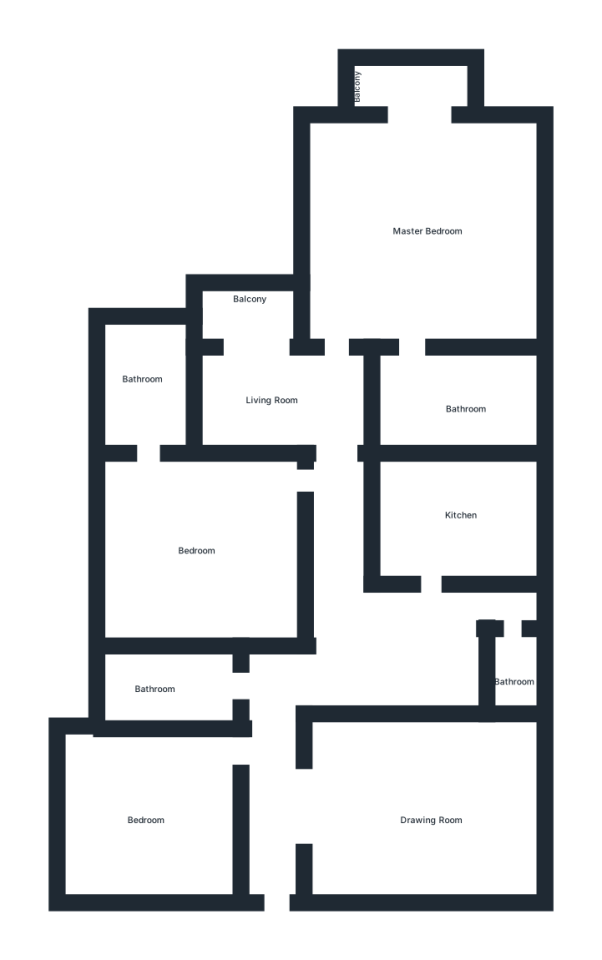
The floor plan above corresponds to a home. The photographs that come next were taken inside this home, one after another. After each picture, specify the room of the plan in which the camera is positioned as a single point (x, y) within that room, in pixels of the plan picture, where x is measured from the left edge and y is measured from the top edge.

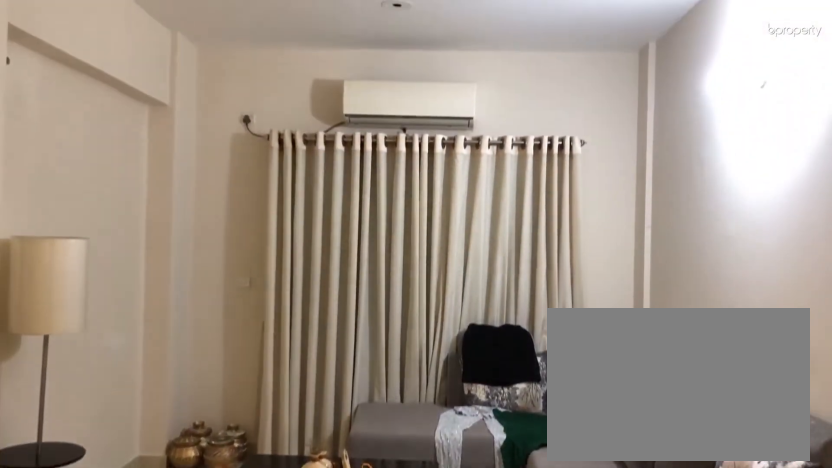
(415, 807)
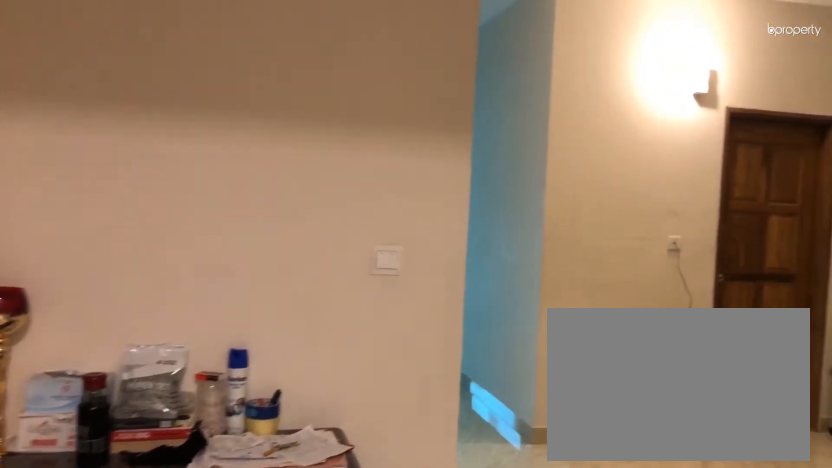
(362, 680)
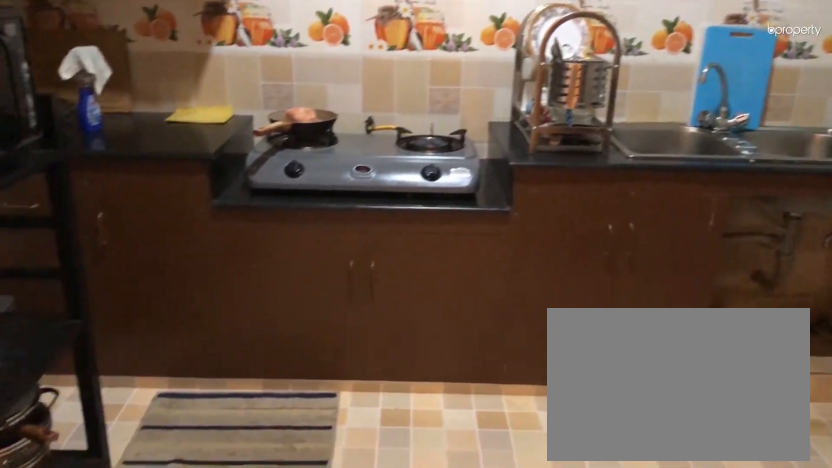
(448, 511)
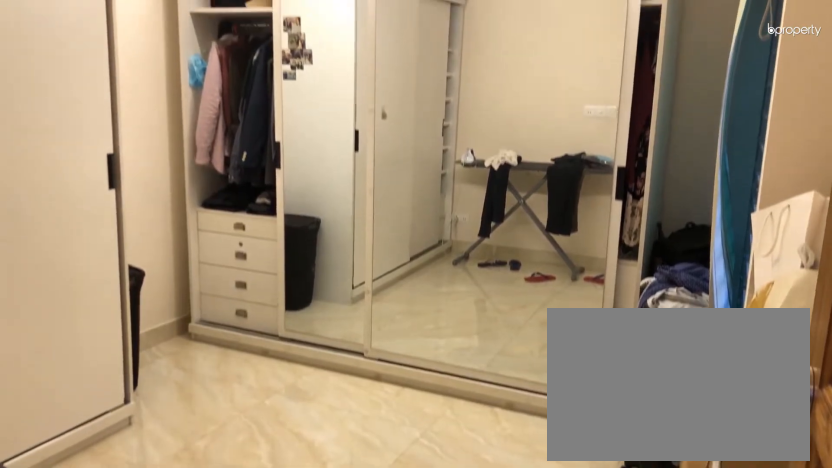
(164, 806)
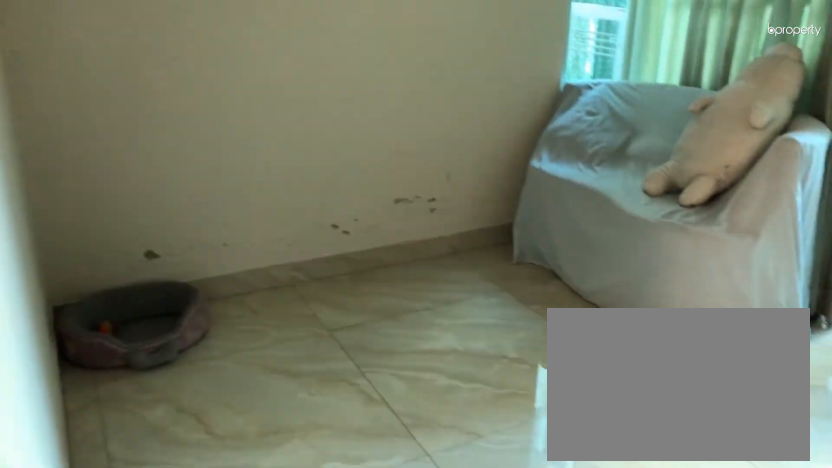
(259, 390)
